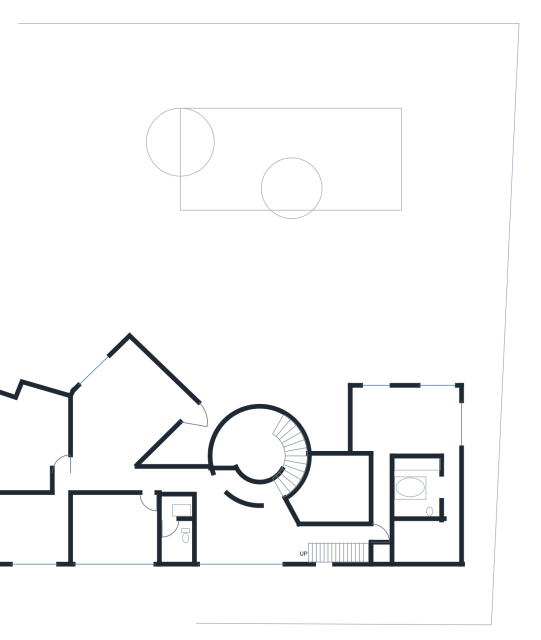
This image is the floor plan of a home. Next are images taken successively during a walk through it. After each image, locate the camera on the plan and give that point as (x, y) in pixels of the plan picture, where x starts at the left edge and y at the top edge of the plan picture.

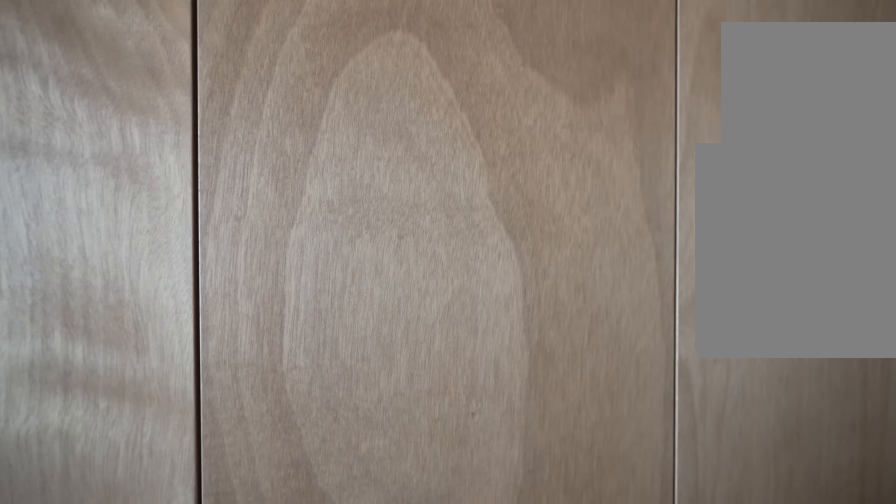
(422, 544)
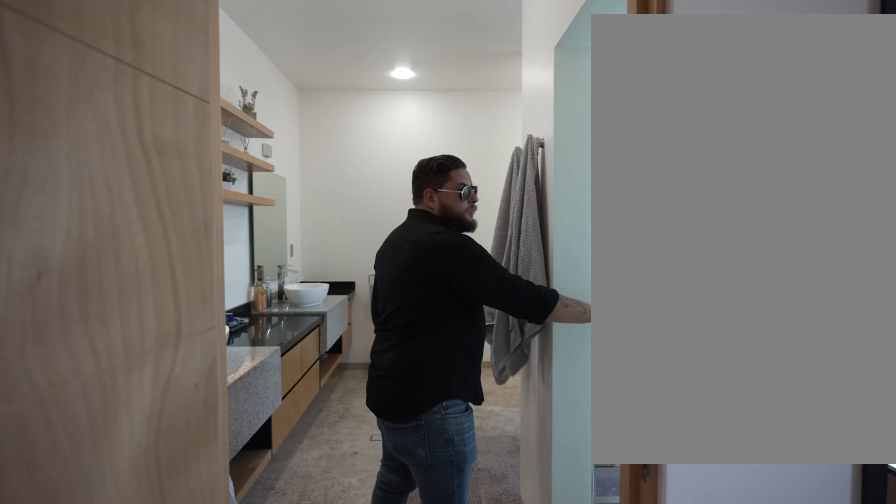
(447, 492)
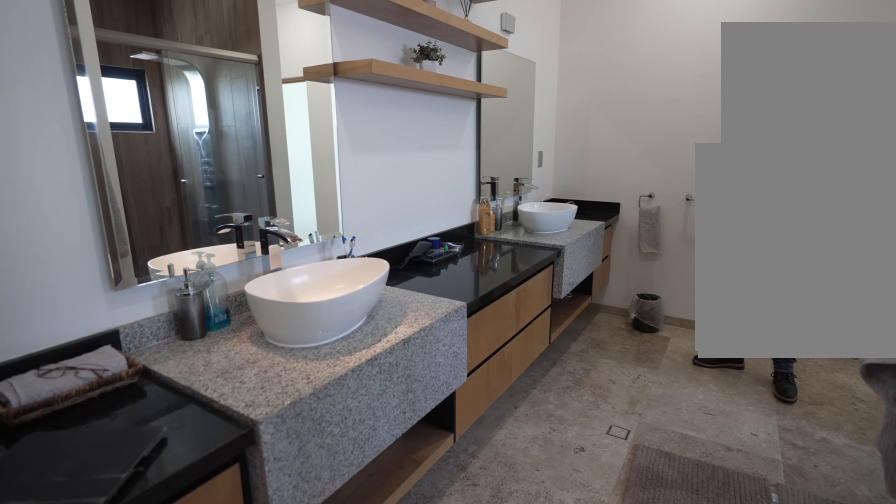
(436, 486)
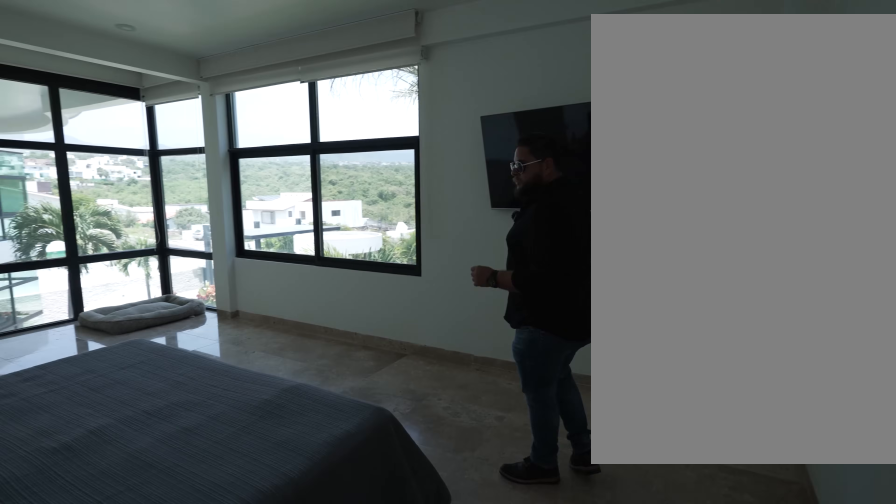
(442, 401)
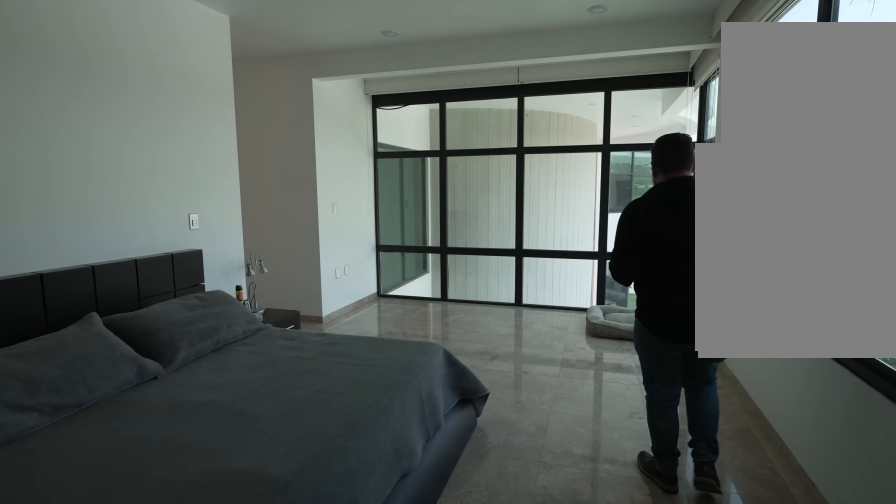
(428, 399)
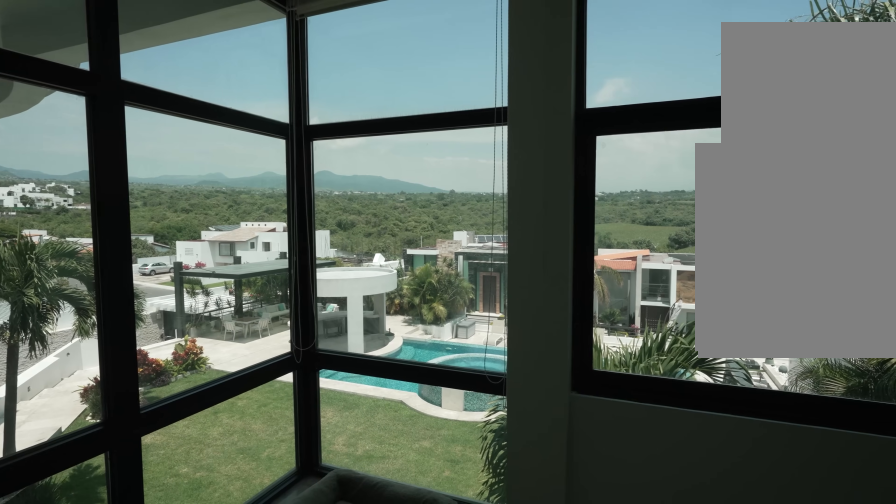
(397, 400)
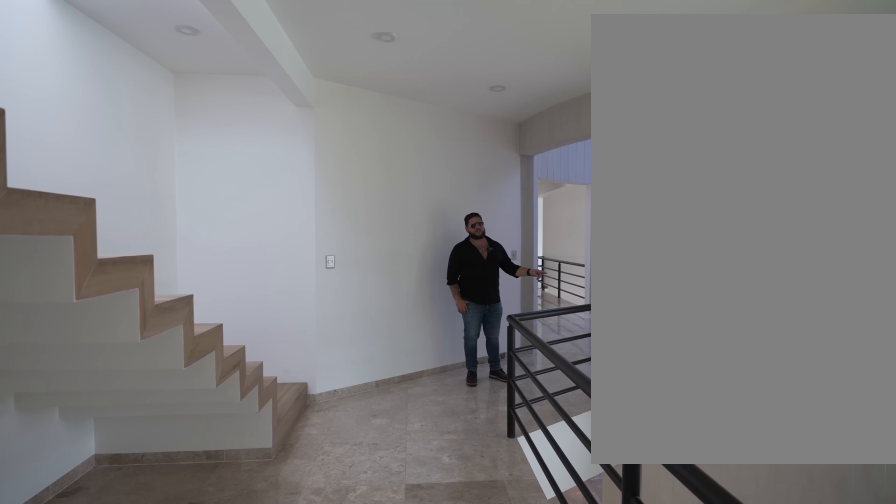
(350, 531)
